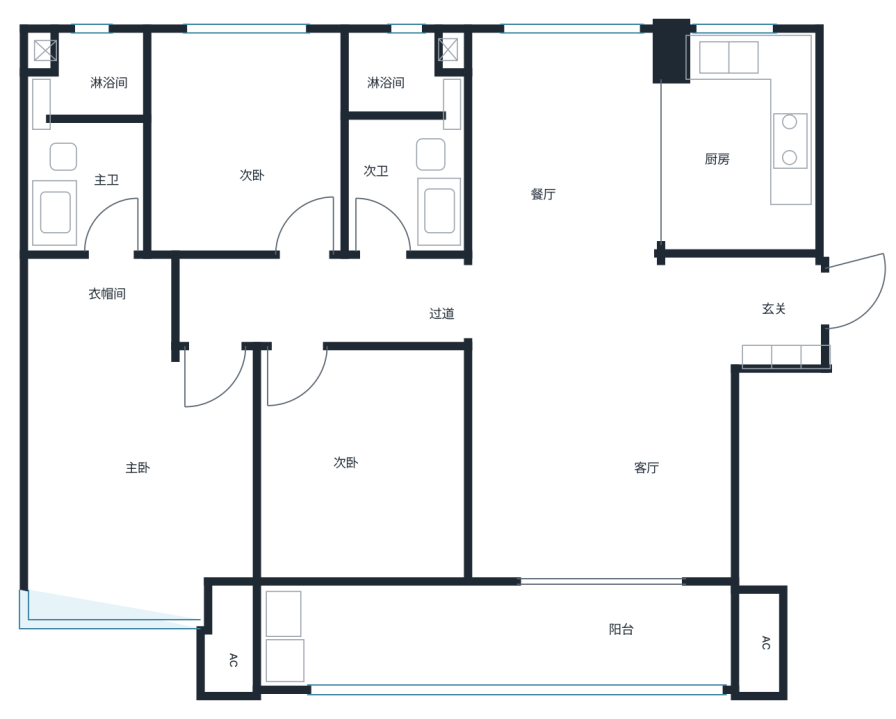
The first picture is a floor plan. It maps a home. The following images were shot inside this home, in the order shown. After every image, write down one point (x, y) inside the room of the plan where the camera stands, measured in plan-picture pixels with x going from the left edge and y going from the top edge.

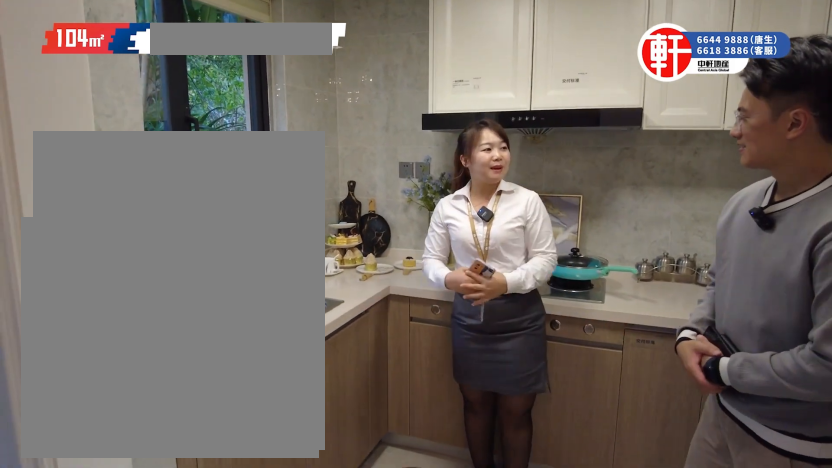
(747, 170)
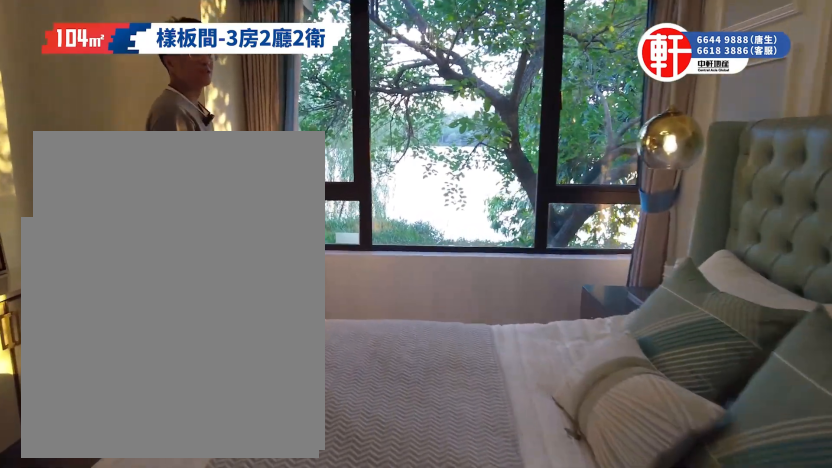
(136, 522)
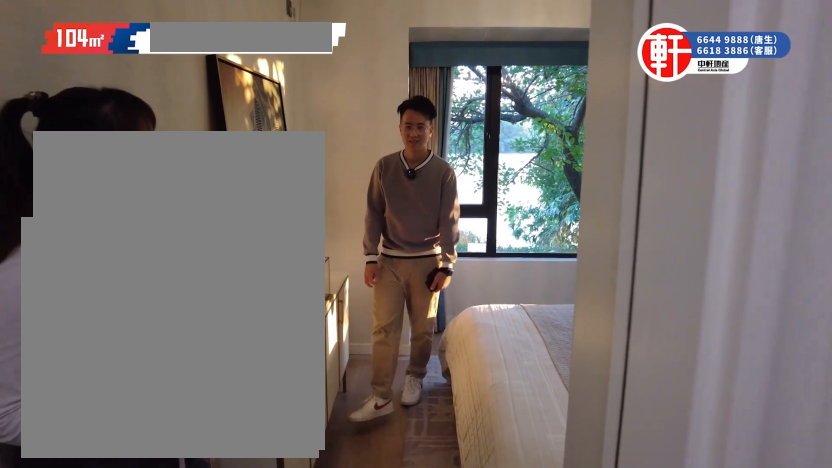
(136, 522)
